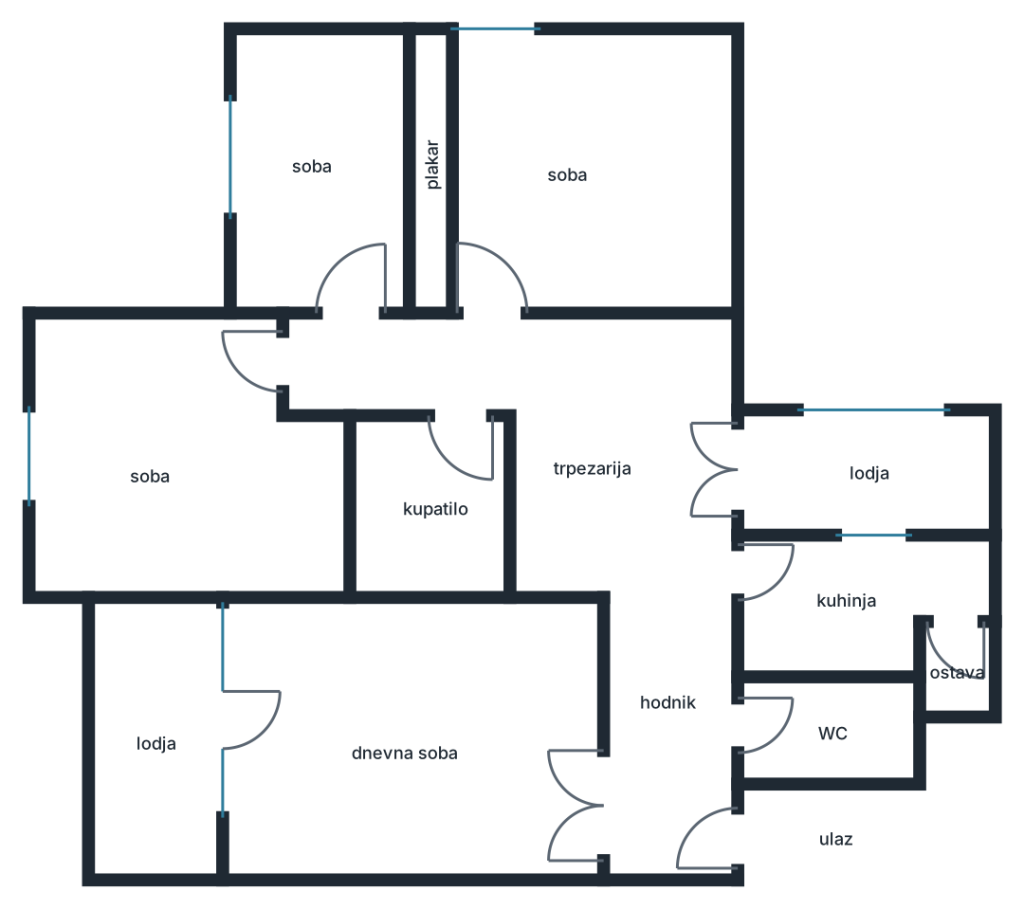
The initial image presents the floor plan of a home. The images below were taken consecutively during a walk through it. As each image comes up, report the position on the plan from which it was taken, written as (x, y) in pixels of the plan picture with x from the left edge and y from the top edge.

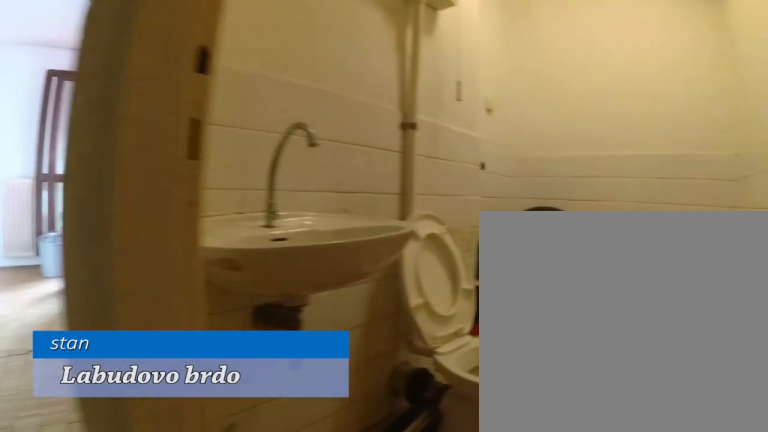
(726, 757)
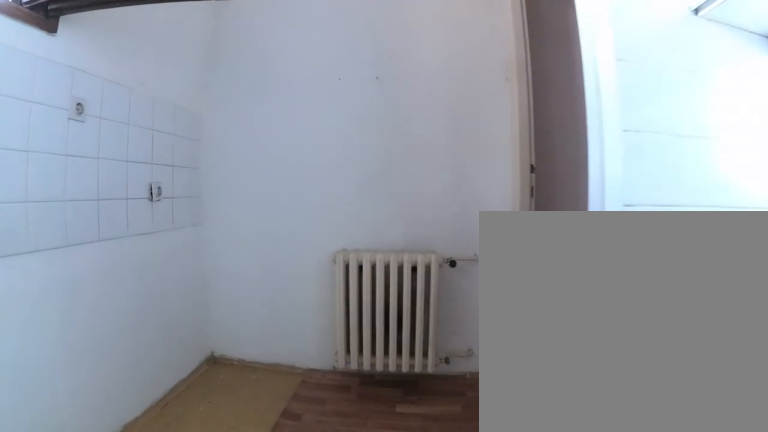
(851, 574)
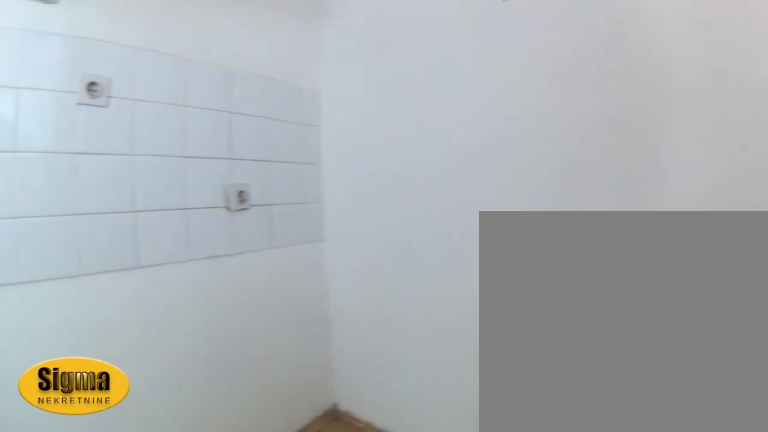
(946, 607)
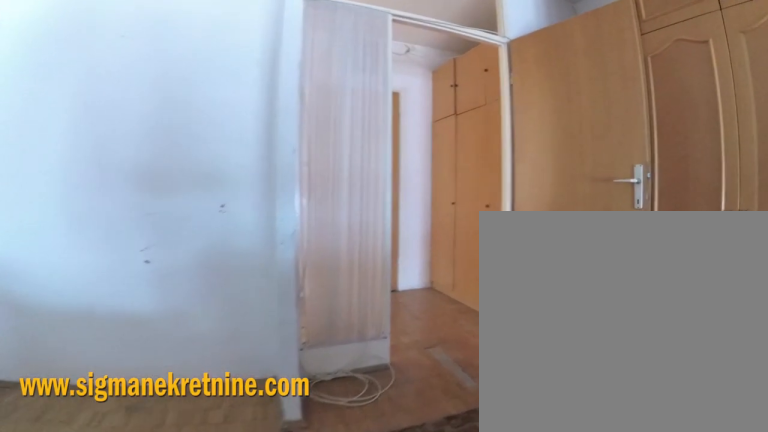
(419, 744)
